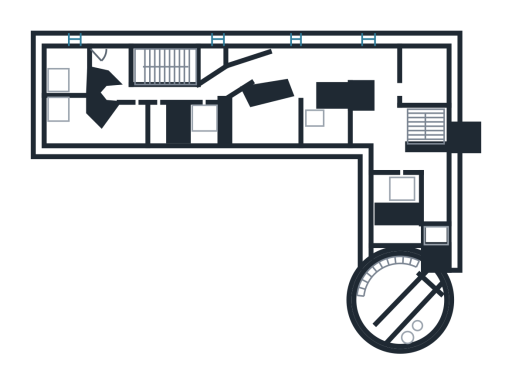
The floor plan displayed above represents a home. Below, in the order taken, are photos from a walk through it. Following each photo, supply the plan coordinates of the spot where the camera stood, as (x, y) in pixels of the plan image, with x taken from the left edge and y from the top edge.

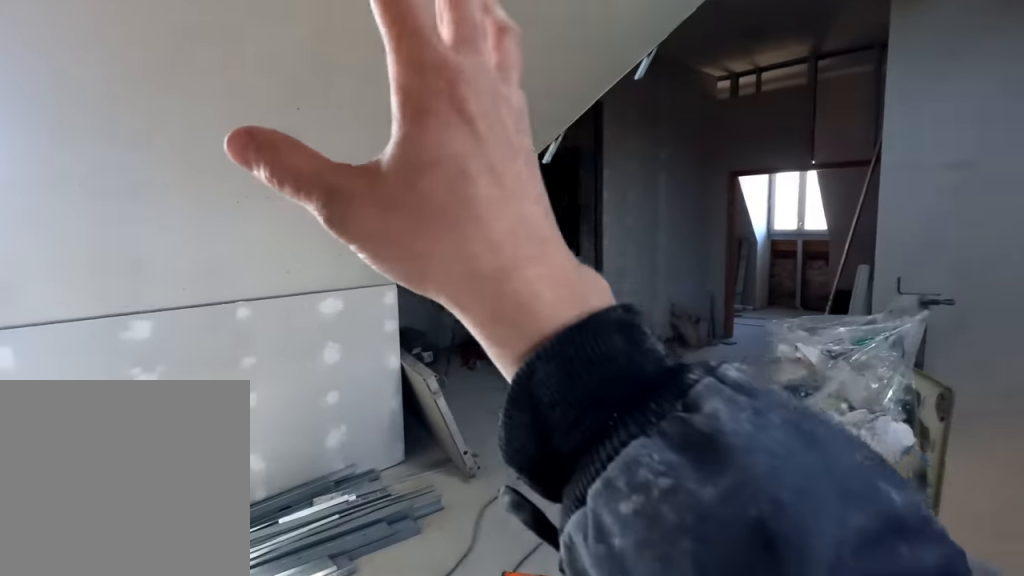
(400, 160)
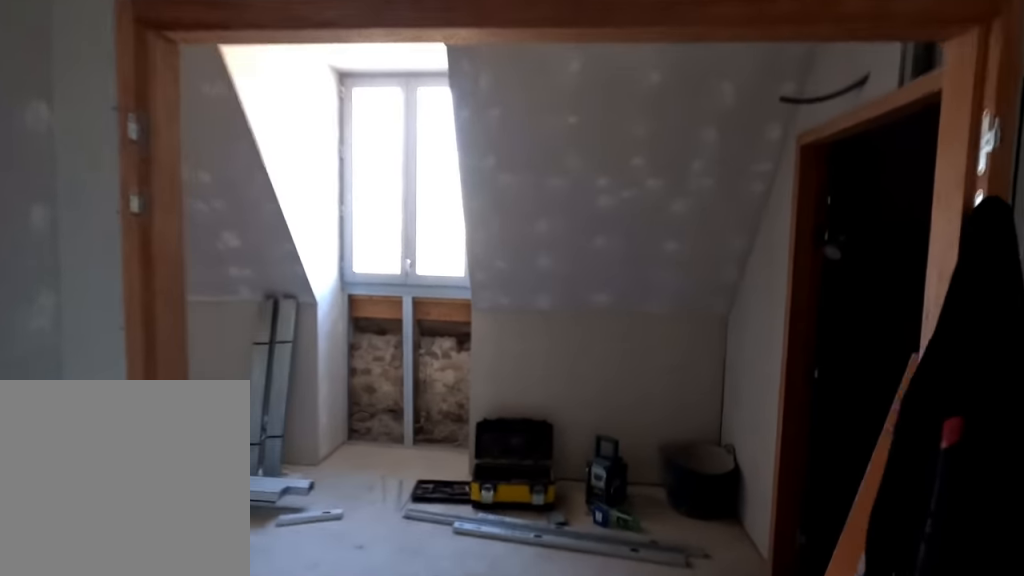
(386, 91)
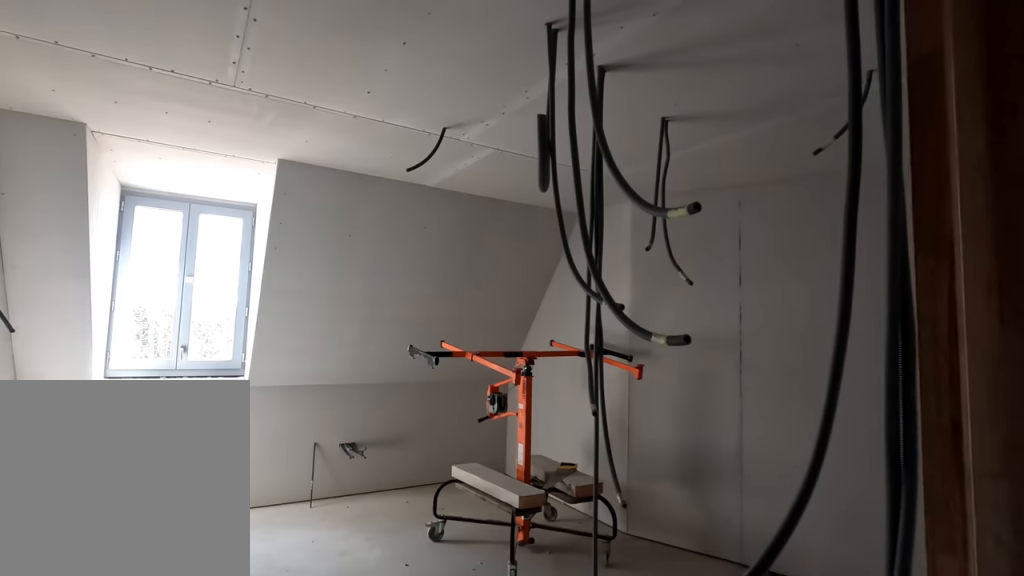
(336, 77)
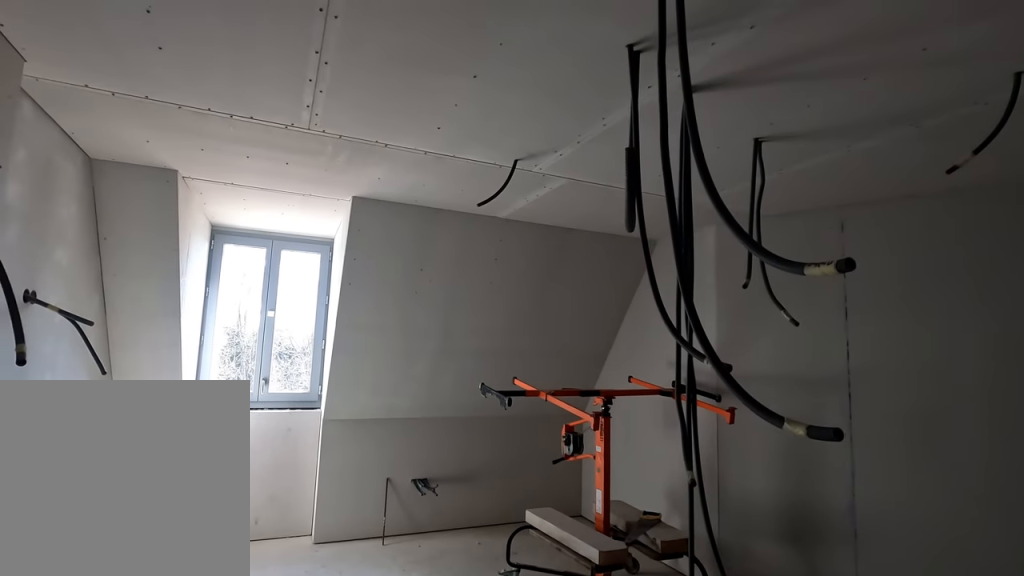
(337, 79)
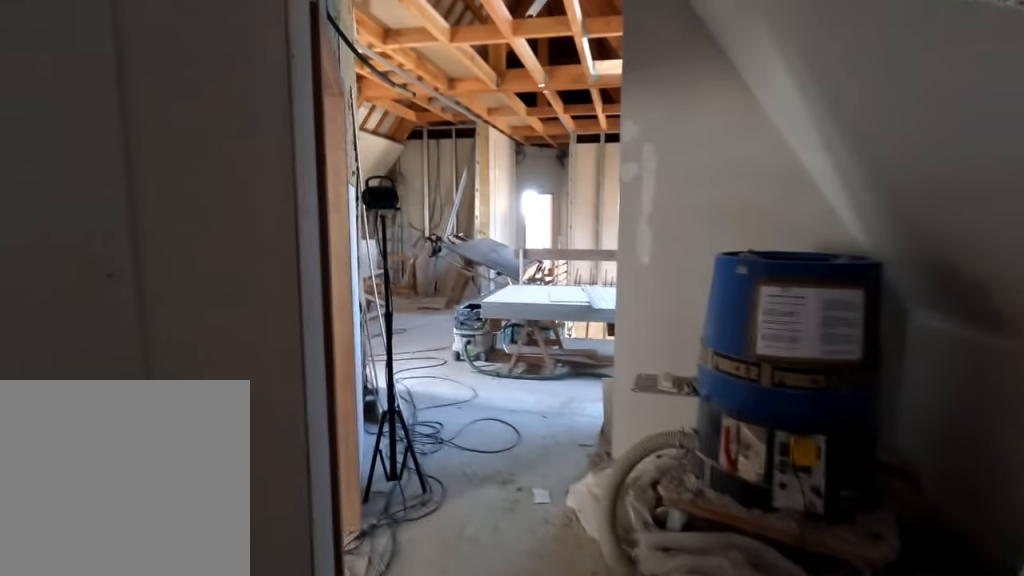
(257, 71)
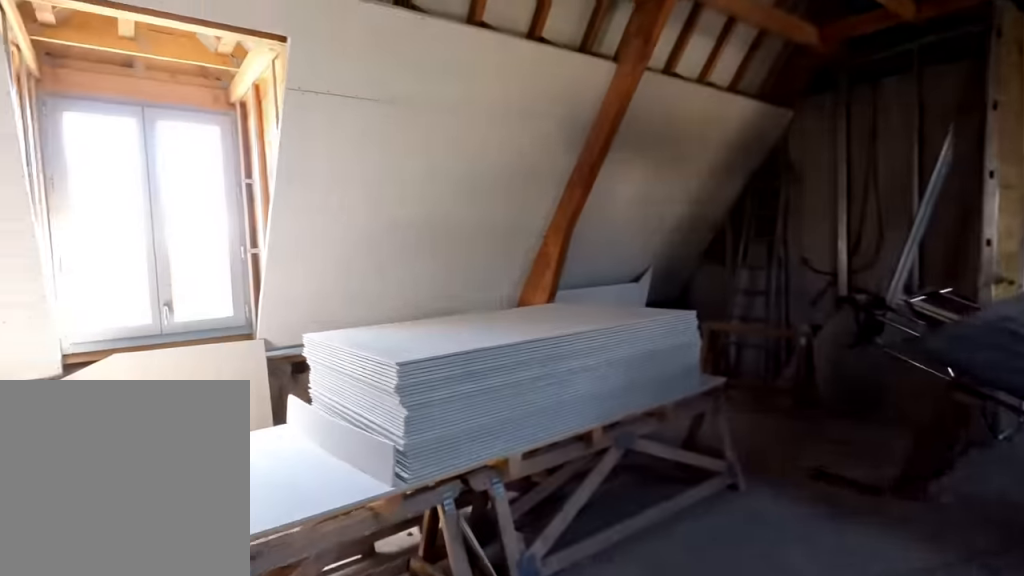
(212, 91)
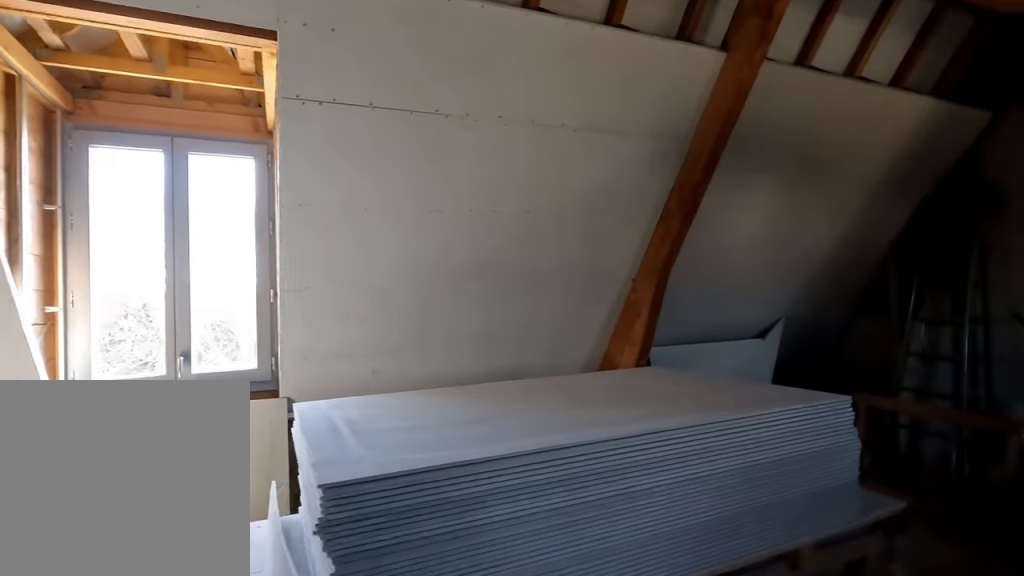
(204, 89)
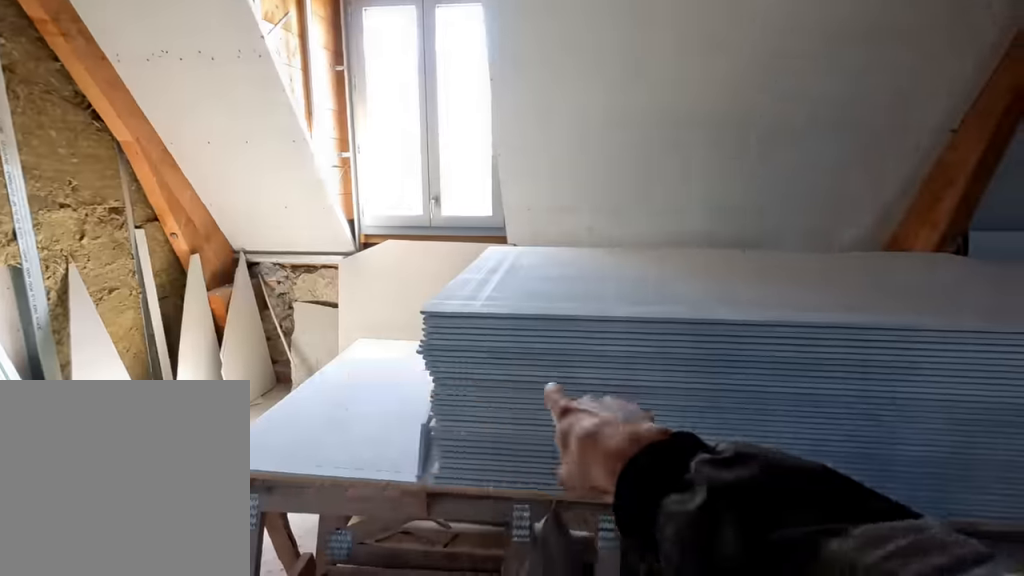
(199, 91)
